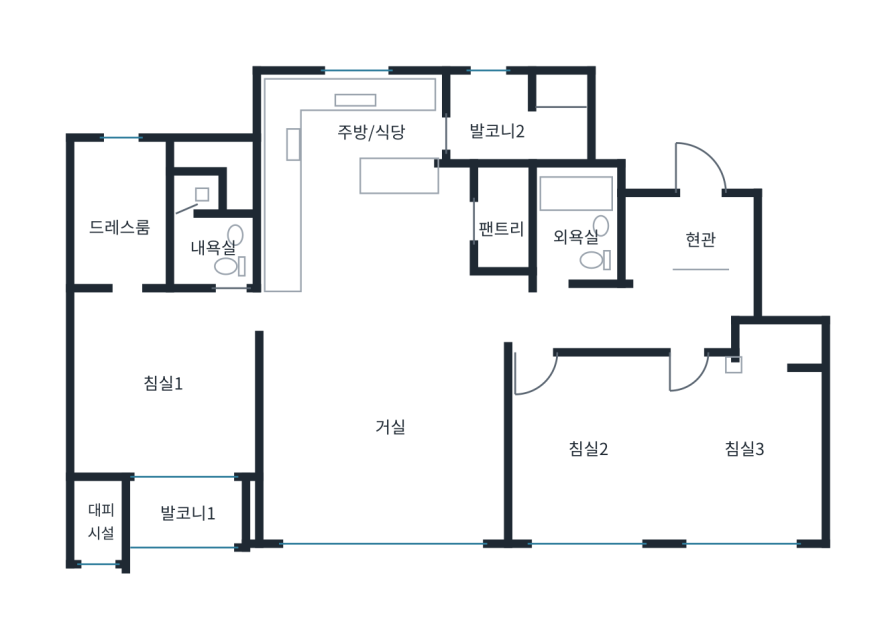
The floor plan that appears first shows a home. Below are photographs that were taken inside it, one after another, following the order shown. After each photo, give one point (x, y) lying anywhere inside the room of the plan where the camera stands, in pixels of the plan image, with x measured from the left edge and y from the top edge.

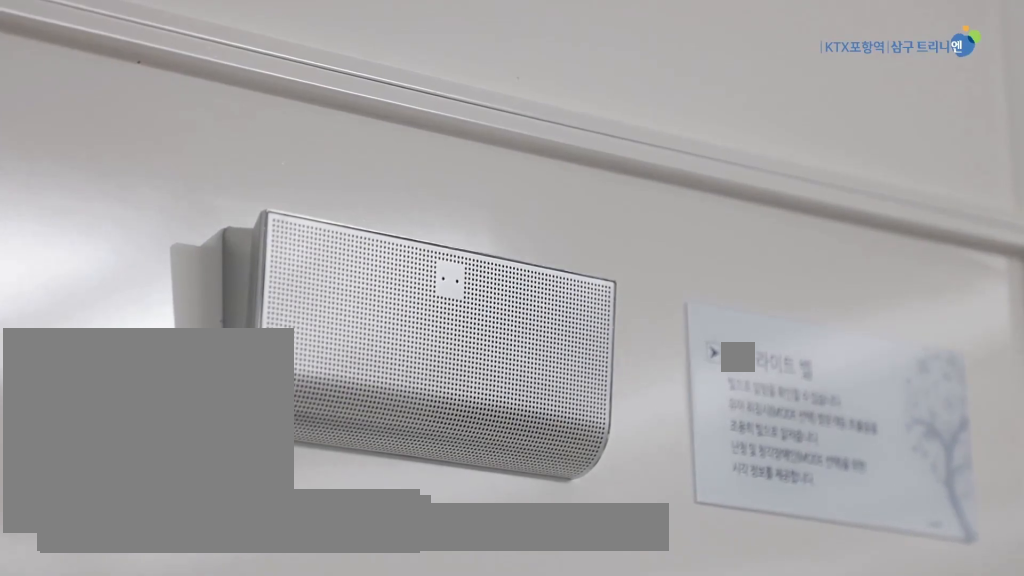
(384, 442)
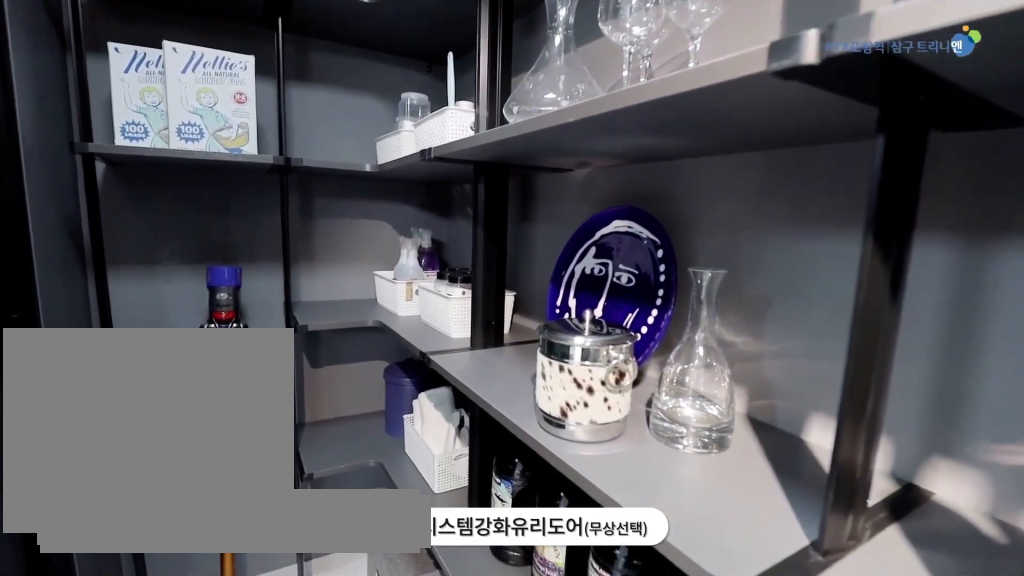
(502, 226)
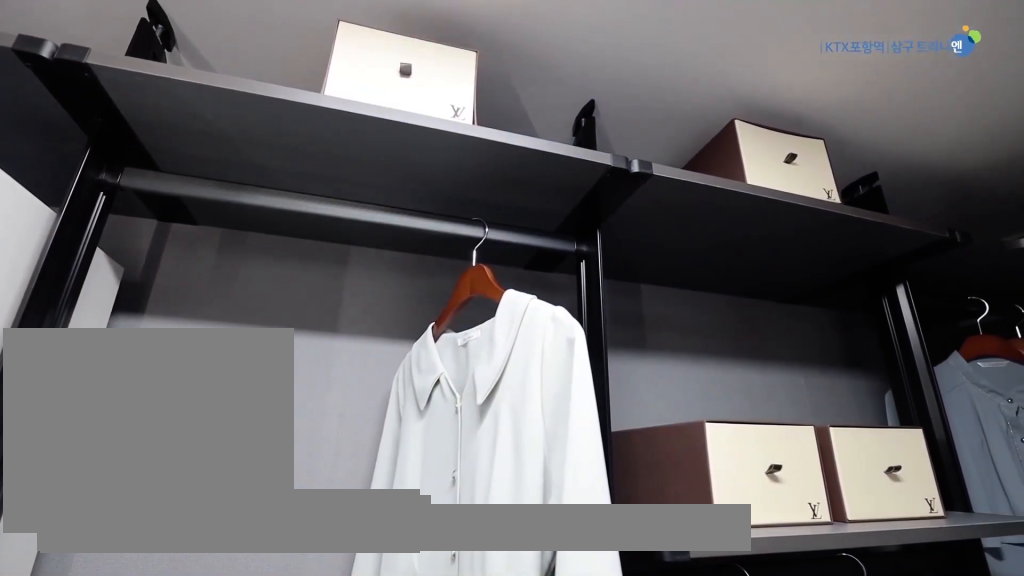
(118, 216)
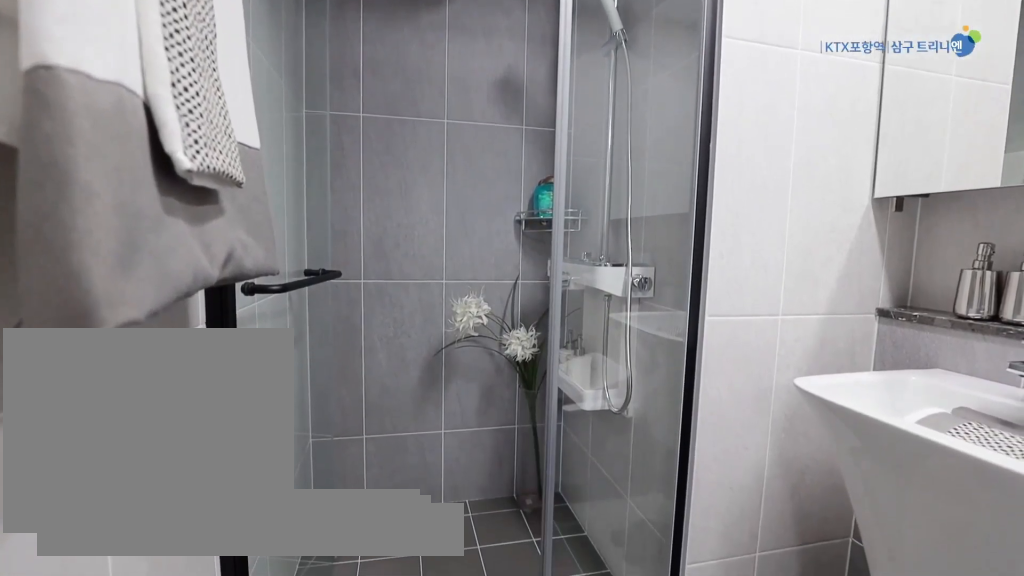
(205, 232)
